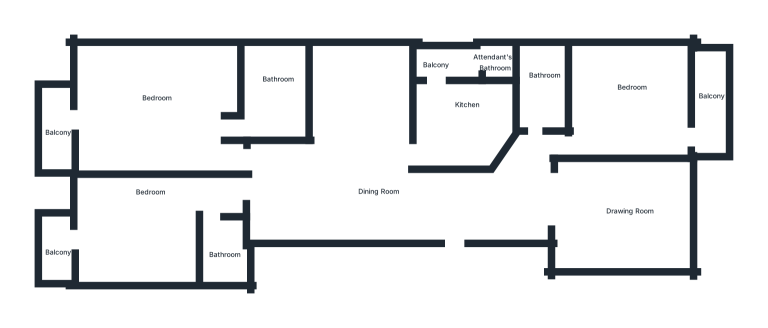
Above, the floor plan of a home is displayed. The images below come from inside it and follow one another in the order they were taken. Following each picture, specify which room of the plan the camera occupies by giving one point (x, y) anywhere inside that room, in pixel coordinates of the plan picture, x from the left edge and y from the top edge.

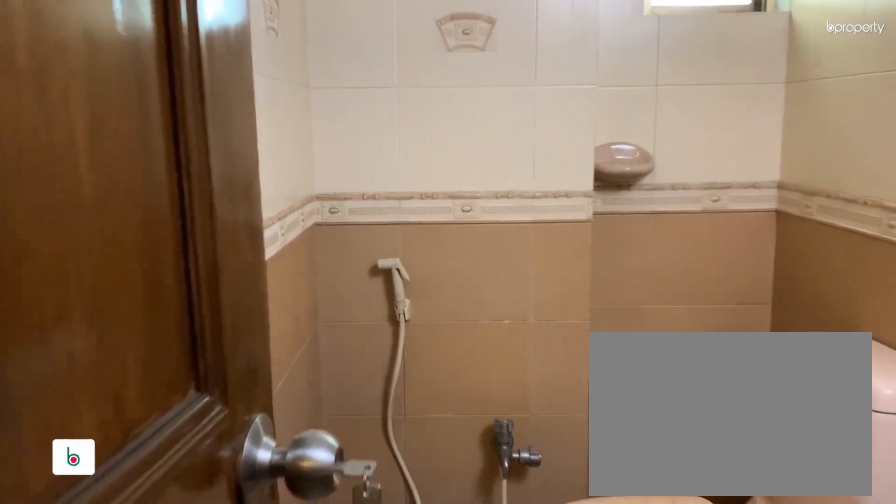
(542, 97)
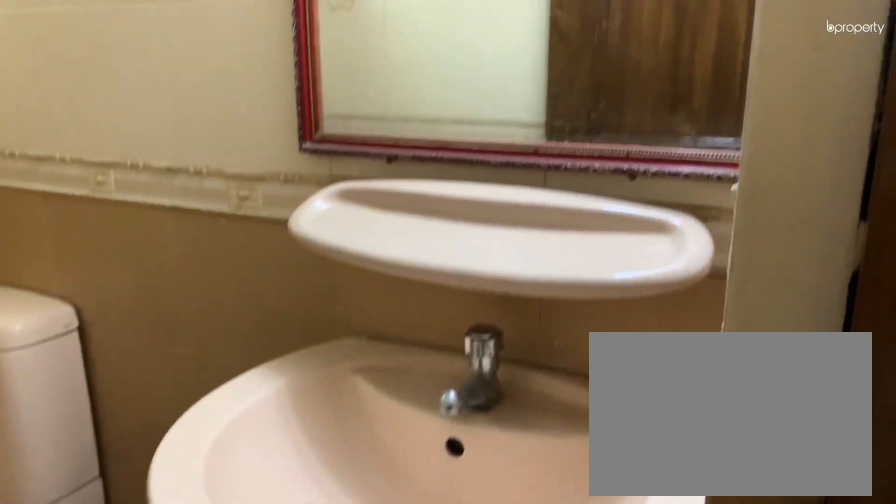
(542, 97)
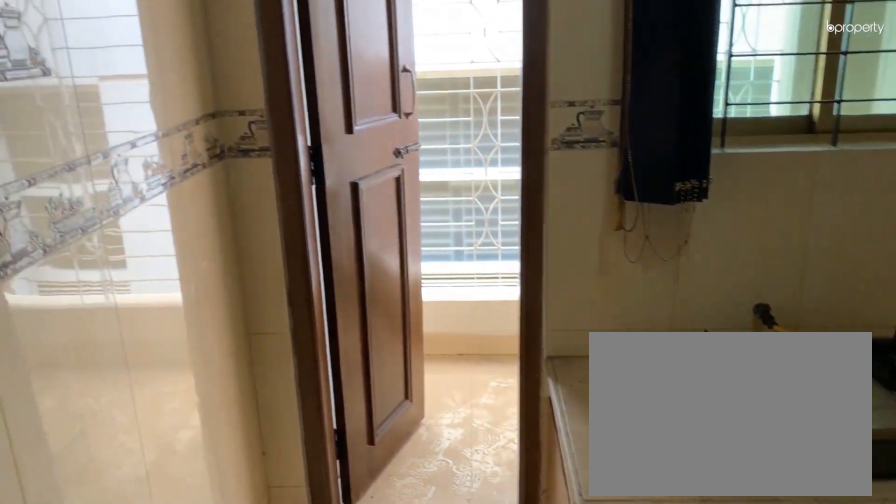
(453, 128)
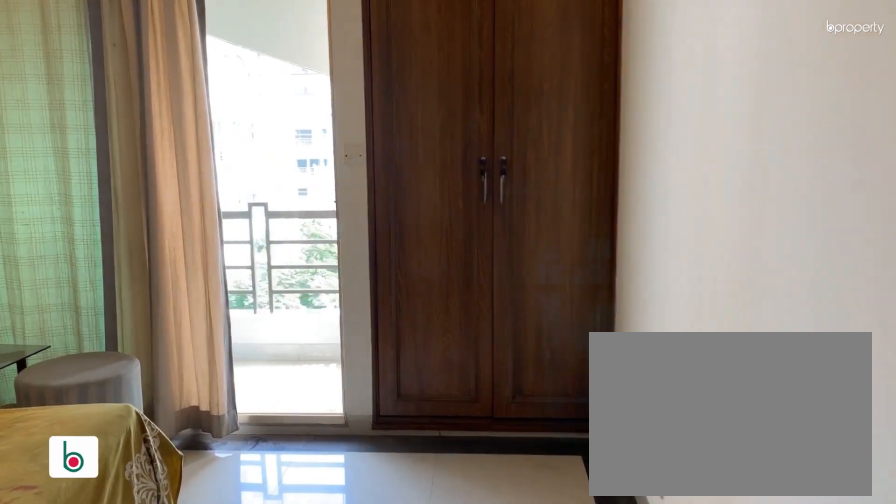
(144, 226)
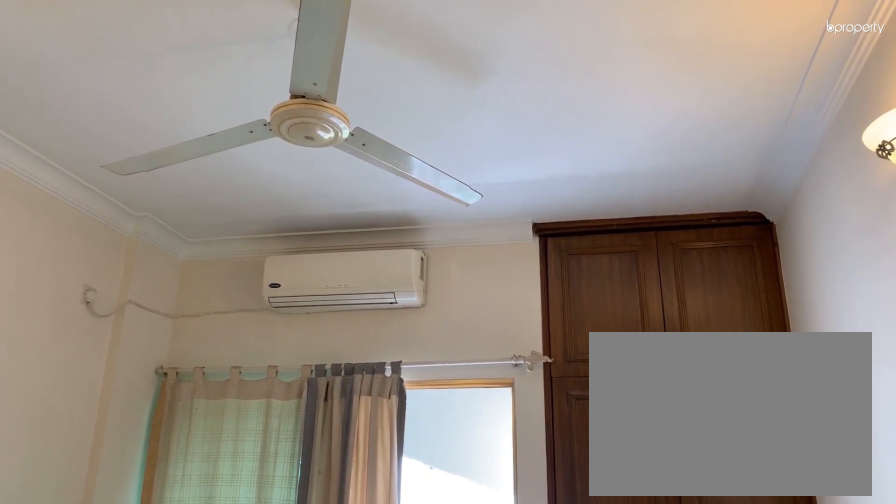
(123, 239)
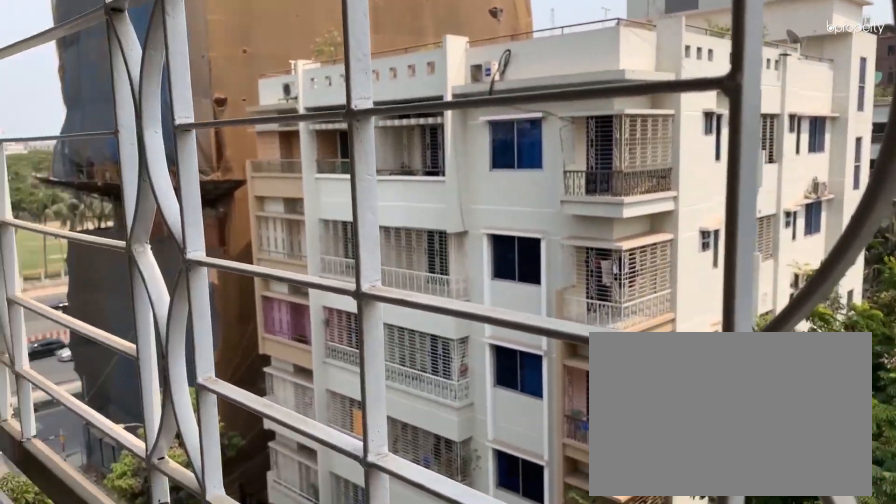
(59, 244)
